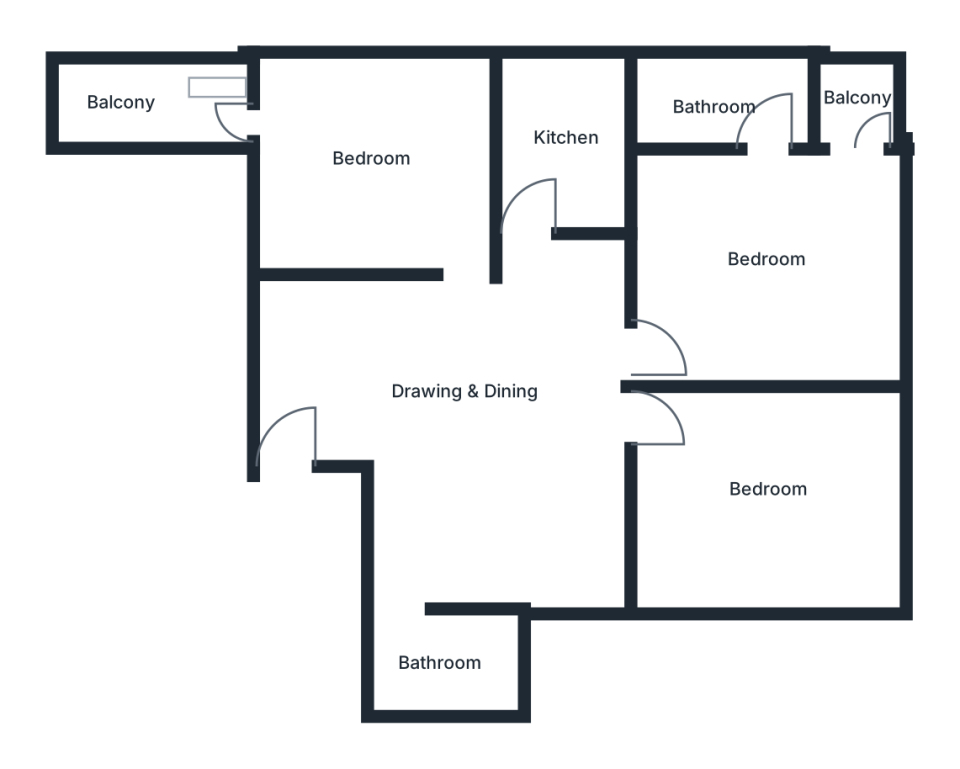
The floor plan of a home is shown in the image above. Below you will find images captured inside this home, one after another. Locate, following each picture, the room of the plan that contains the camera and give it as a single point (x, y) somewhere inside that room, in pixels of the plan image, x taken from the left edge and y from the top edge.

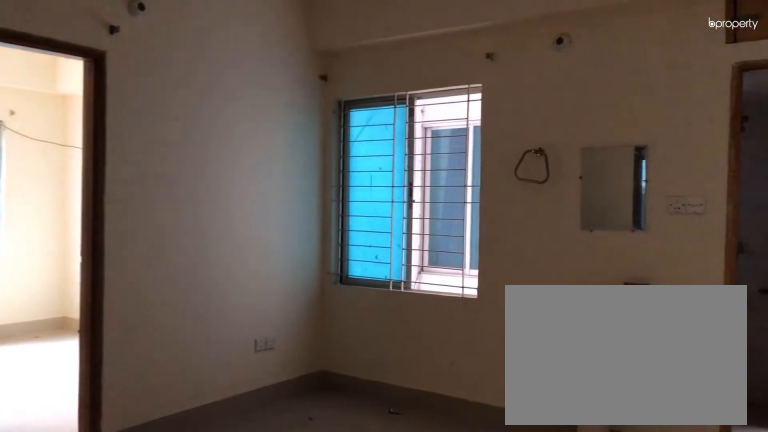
(463, 392)
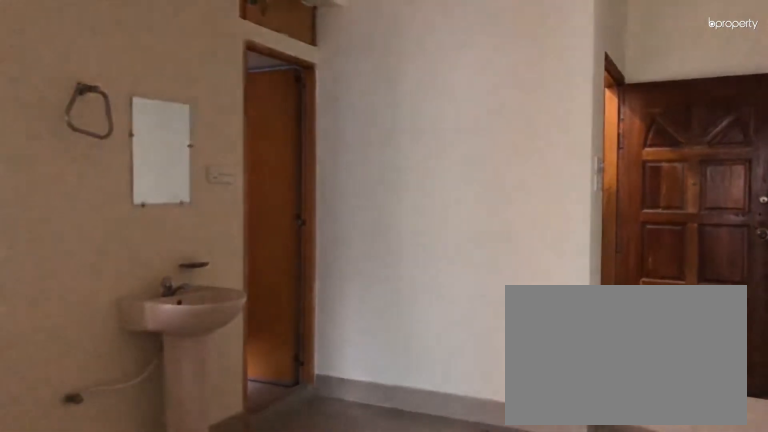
(462, 392)
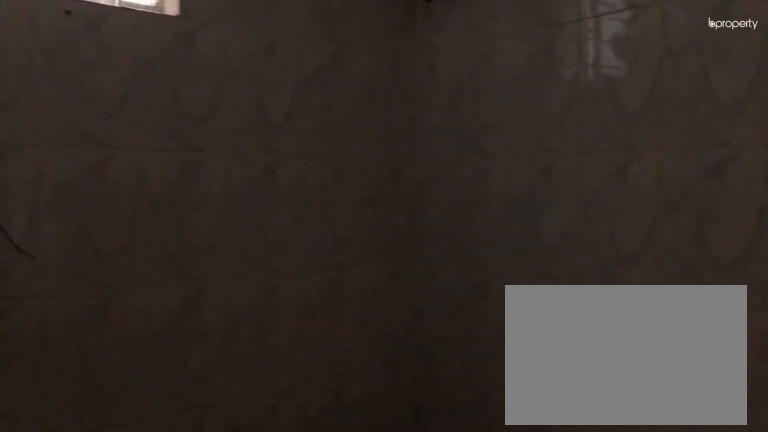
(441, 663)
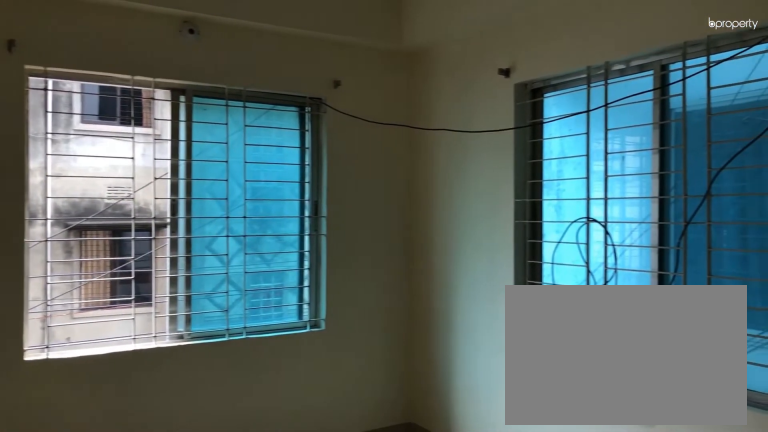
(771, 491)
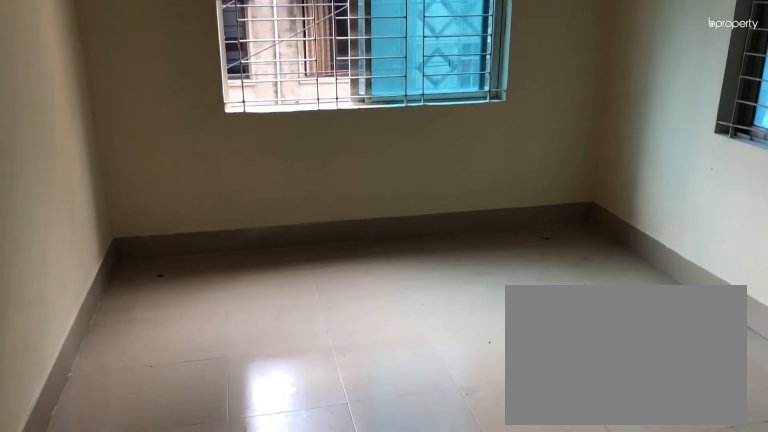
(771, 491)
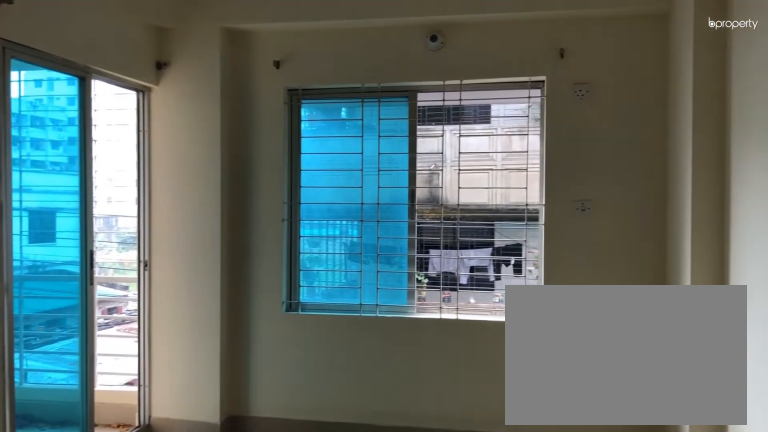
(770, 256)
